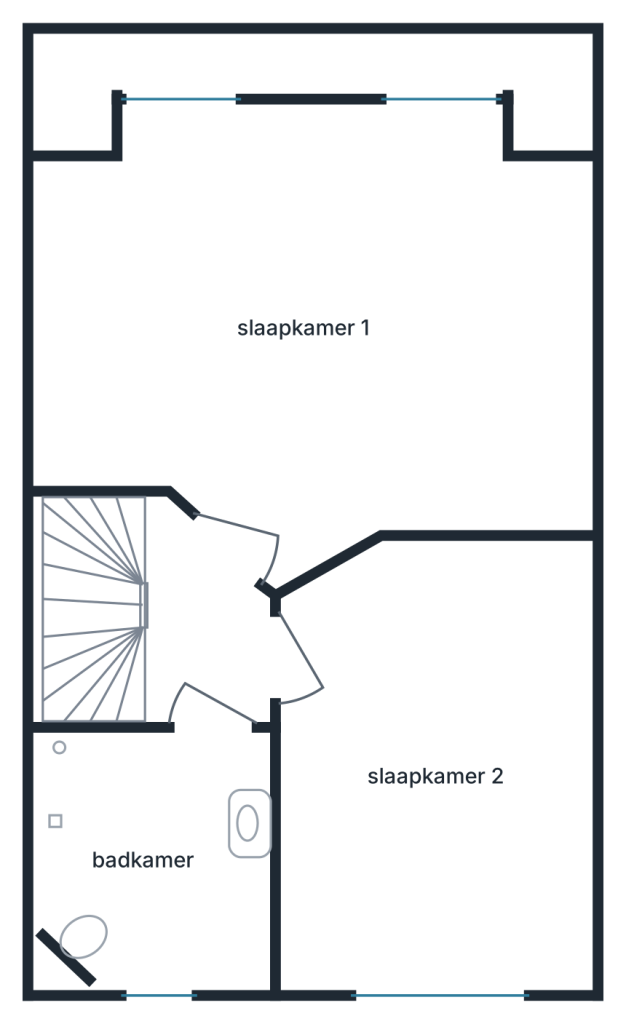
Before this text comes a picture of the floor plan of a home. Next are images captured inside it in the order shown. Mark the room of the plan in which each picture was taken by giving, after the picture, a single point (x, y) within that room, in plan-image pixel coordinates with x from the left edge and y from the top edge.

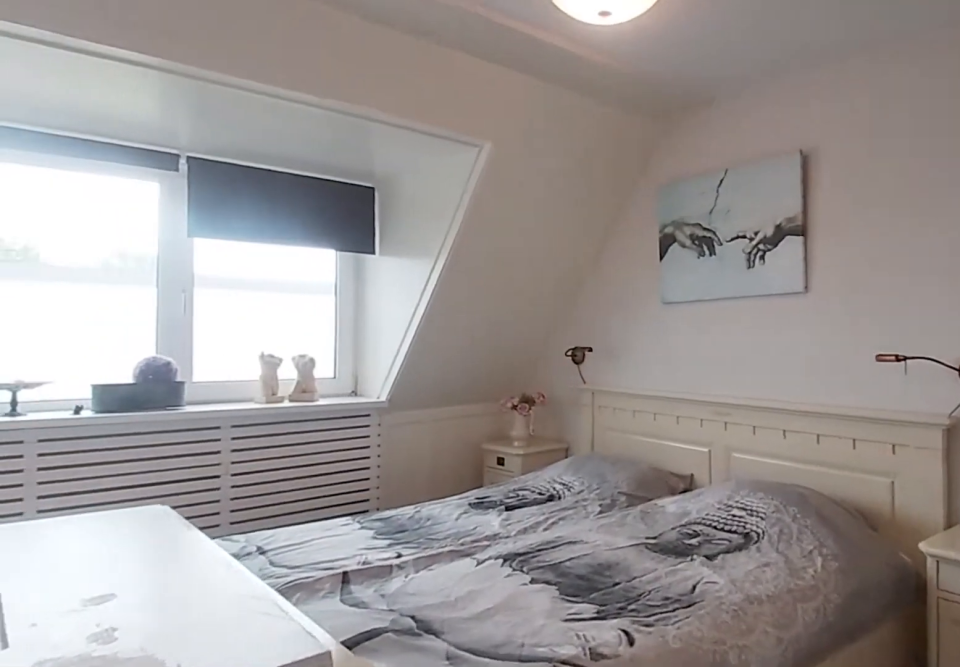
(319, 323)
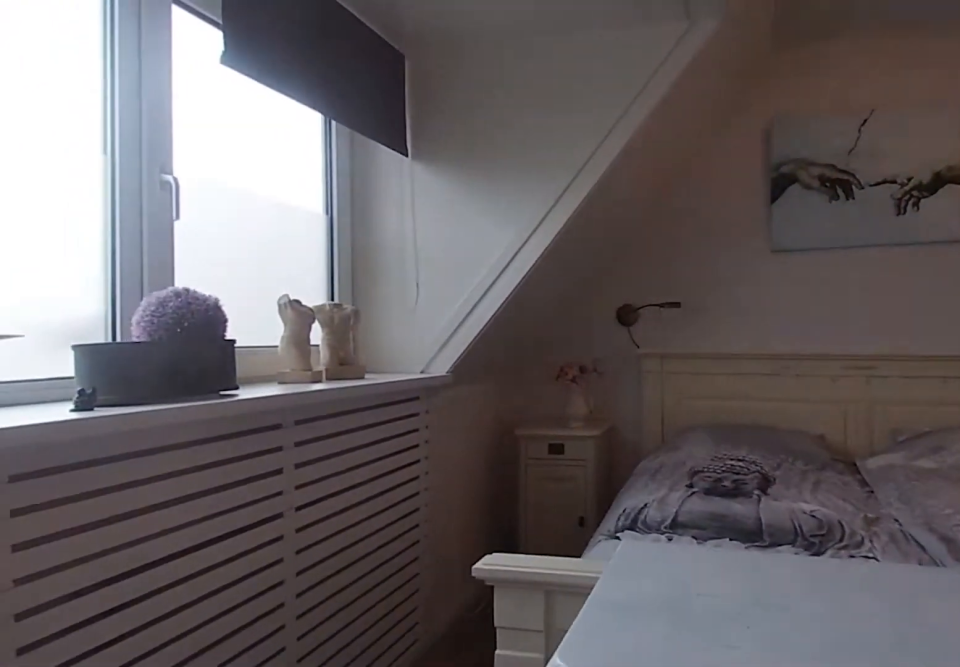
(319, 323)
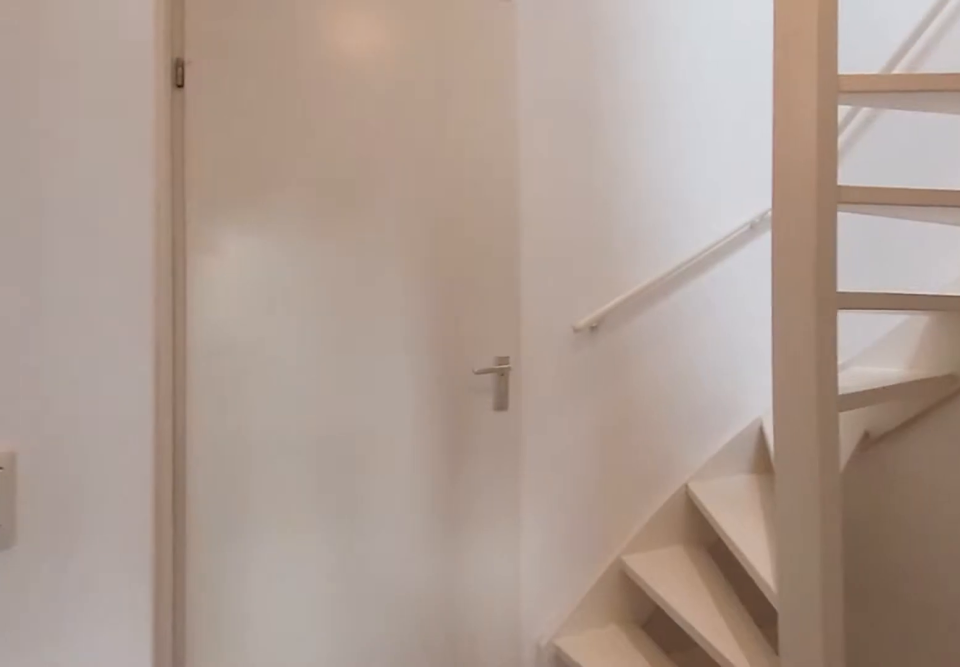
(201, 629)
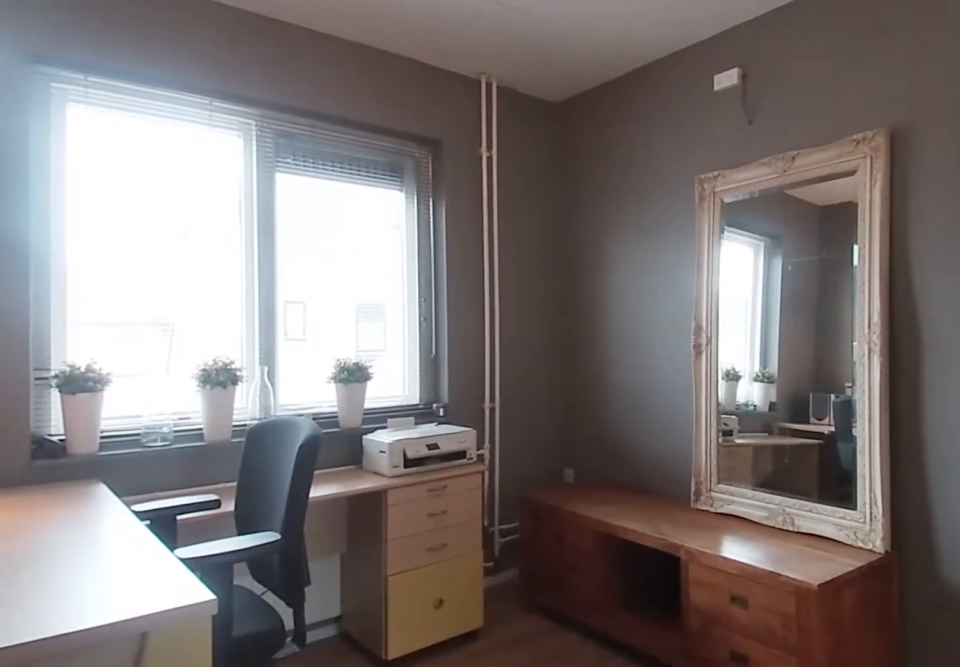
(437, 767)
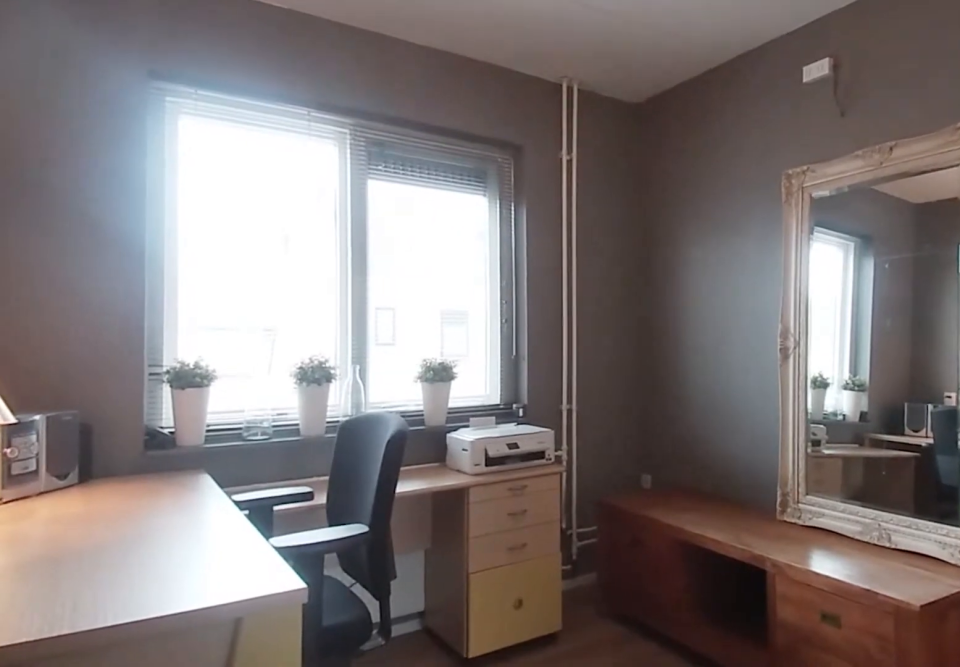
(437, 767)
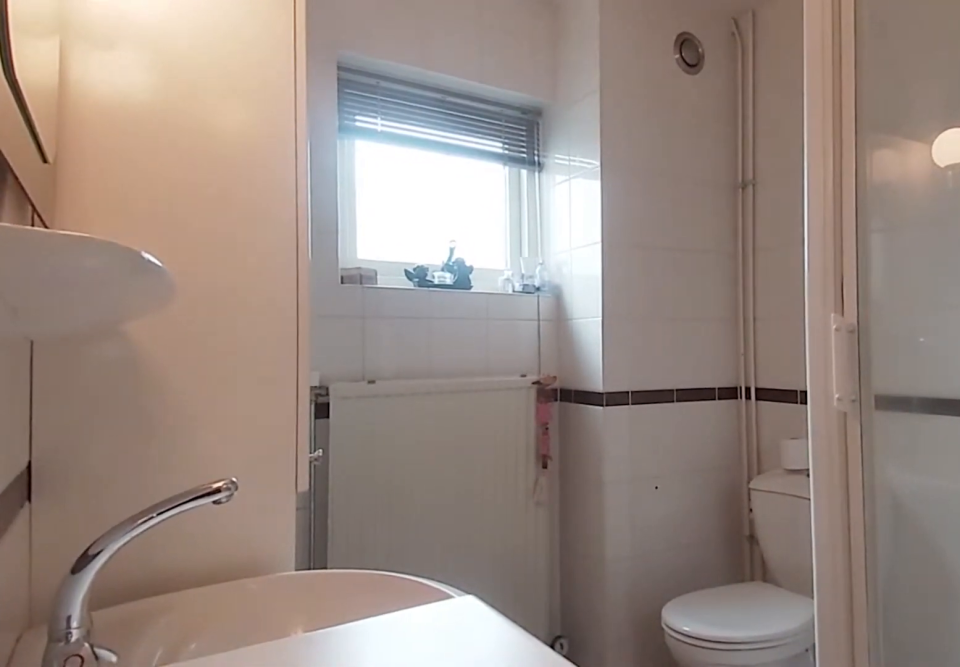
(156, 855)
